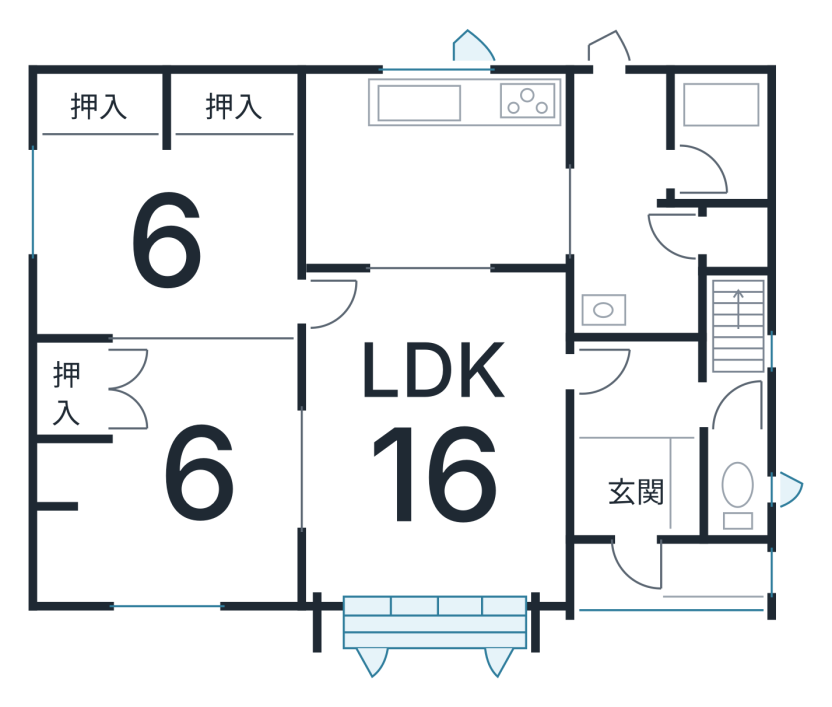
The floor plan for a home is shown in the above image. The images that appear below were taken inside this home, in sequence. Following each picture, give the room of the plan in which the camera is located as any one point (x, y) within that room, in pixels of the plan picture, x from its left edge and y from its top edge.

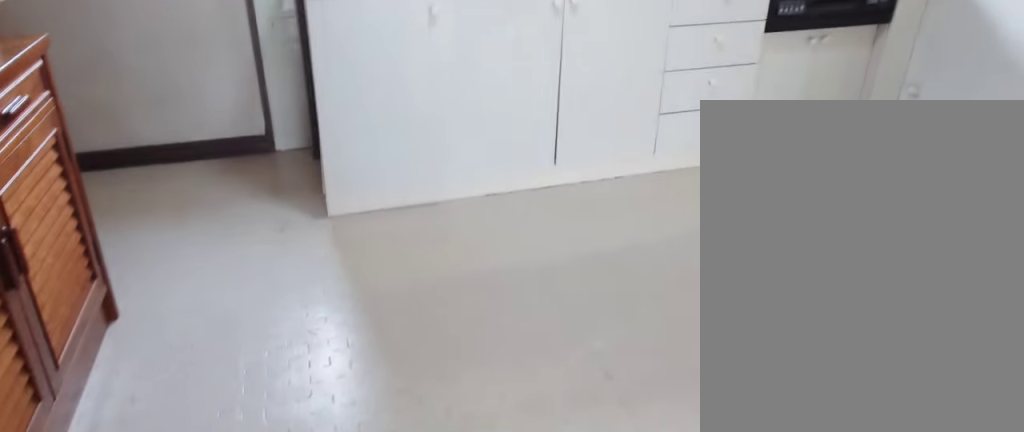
(430, 159)
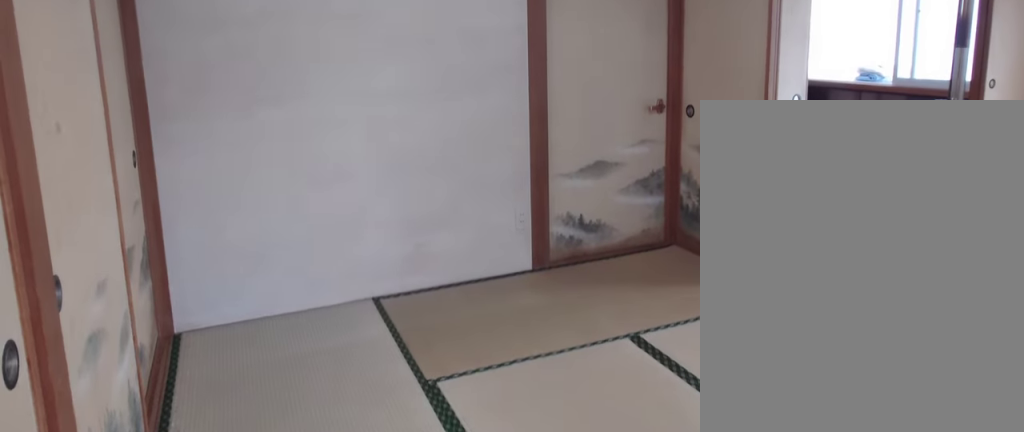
(161, 245)
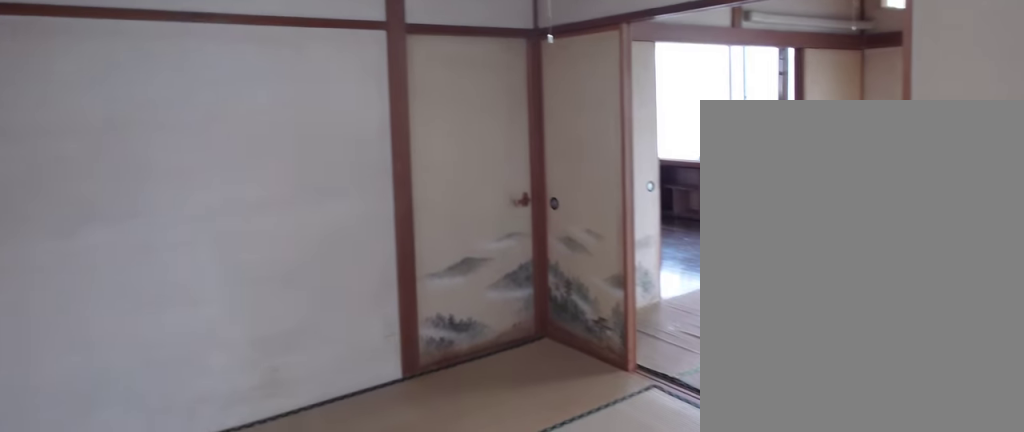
(161, 245)
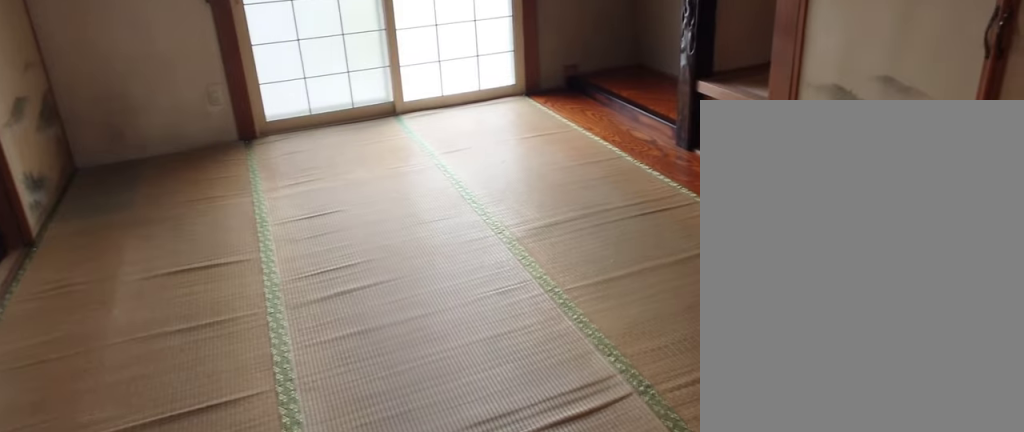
(211, 462)
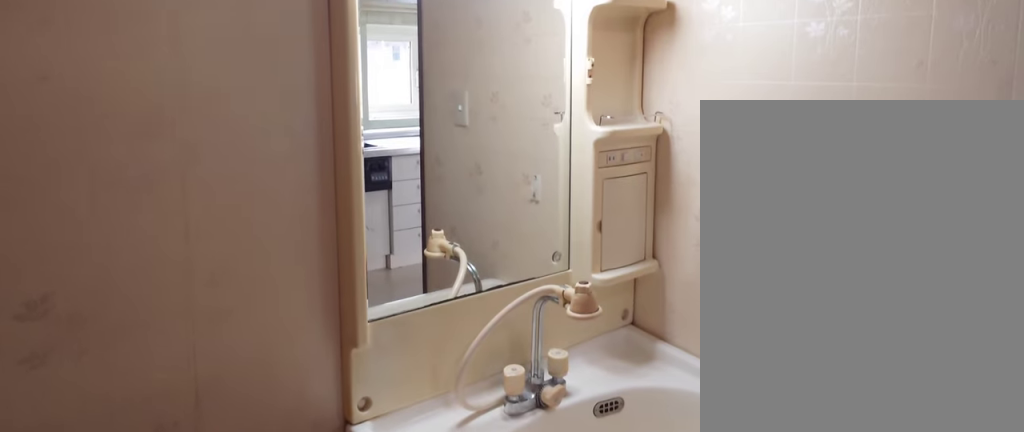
(620, 250)
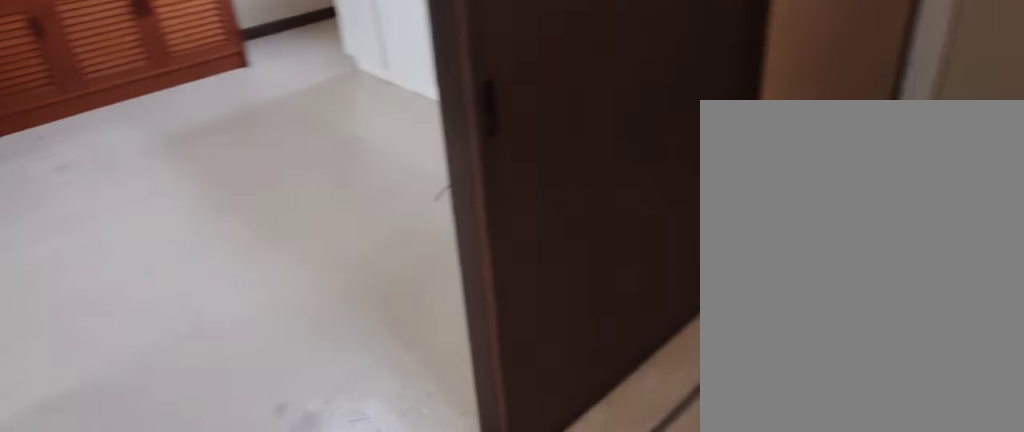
(620, 250)
